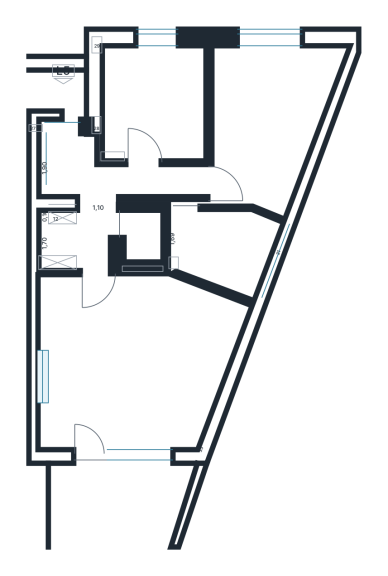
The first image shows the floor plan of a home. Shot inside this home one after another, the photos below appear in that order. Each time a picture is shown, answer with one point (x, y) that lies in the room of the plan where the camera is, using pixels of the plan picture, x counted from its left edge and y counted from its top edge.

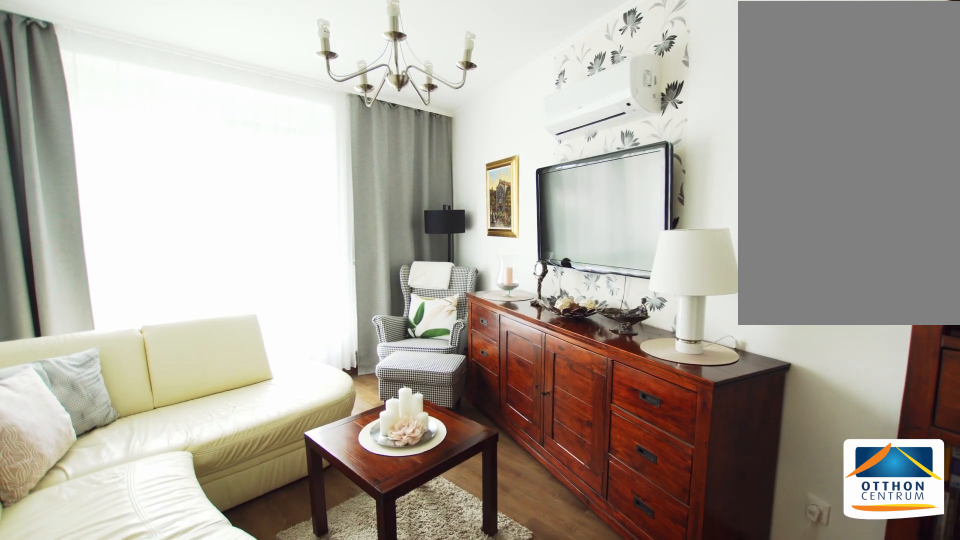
(218, 124)
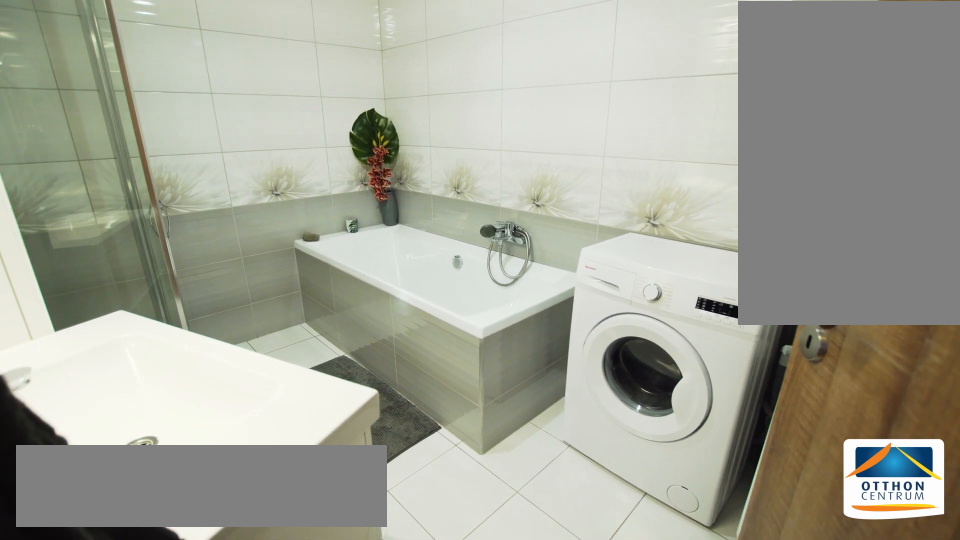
(232, 246)
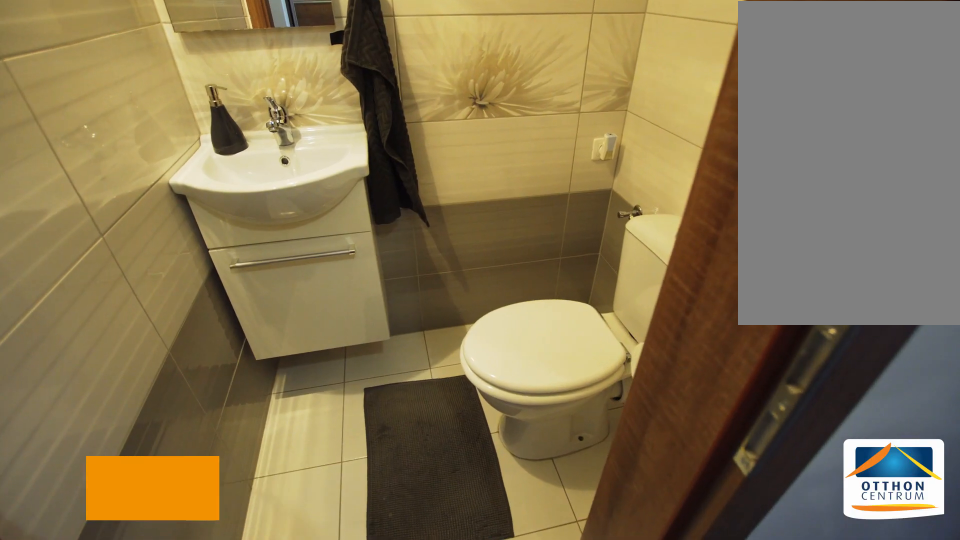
(141, 233)
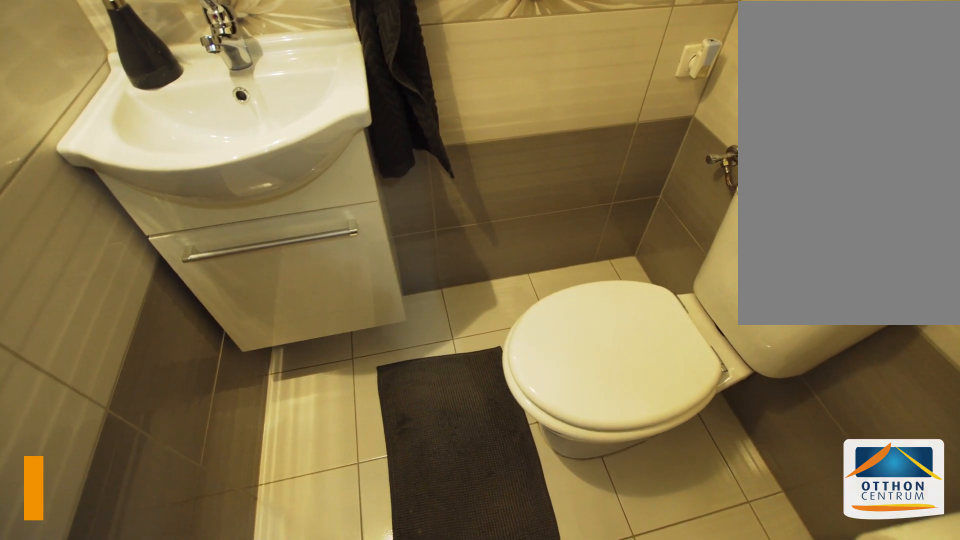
(141, 233)
